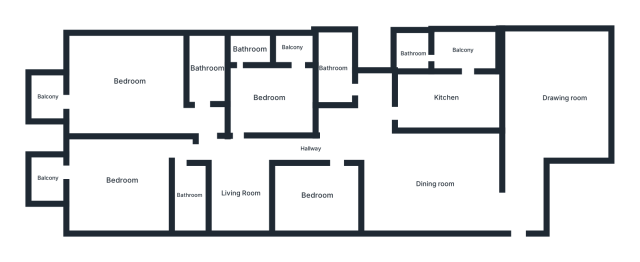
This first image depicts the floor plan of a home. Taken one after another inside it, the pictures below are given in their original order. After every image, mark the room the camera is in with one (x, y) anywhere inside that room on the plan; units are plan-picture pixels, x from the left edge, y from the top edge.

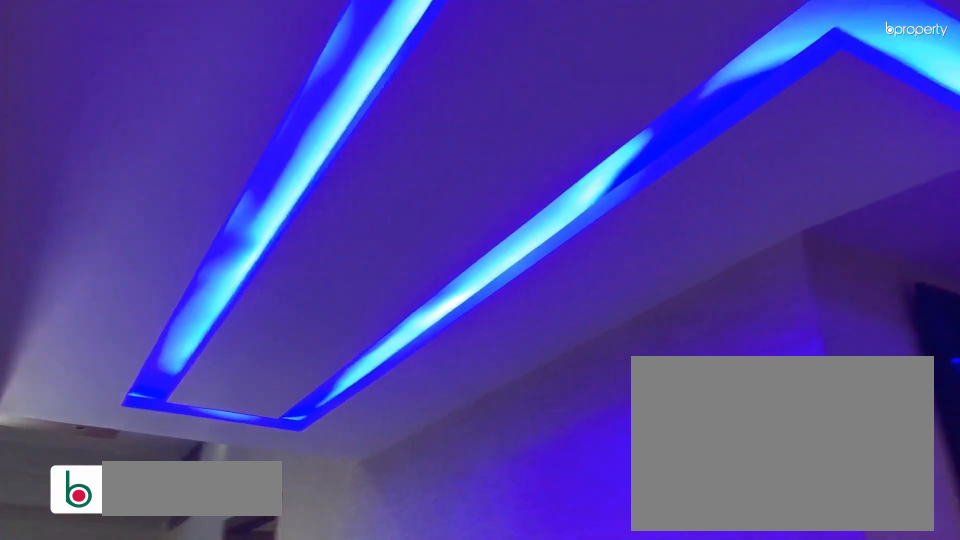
(311, 149)
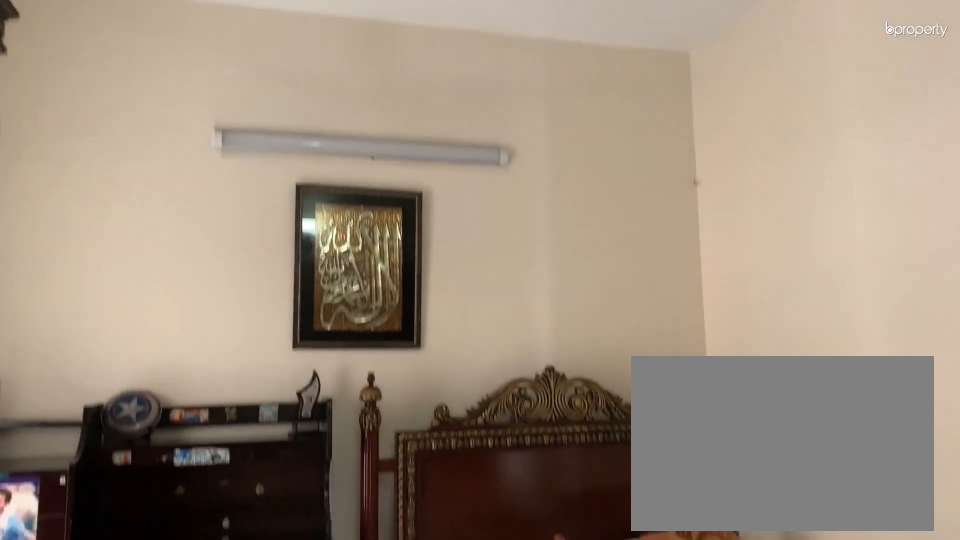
(270, 97)
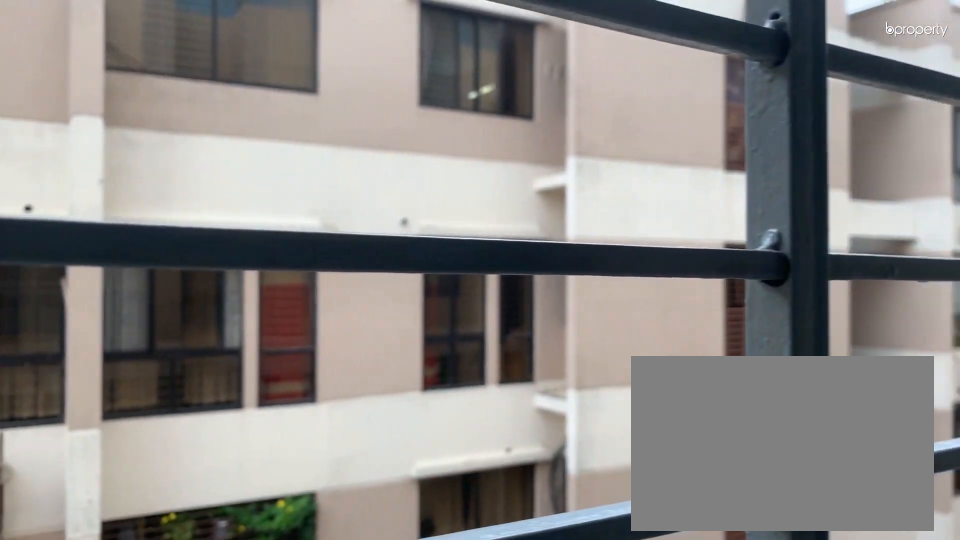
(291, 48)
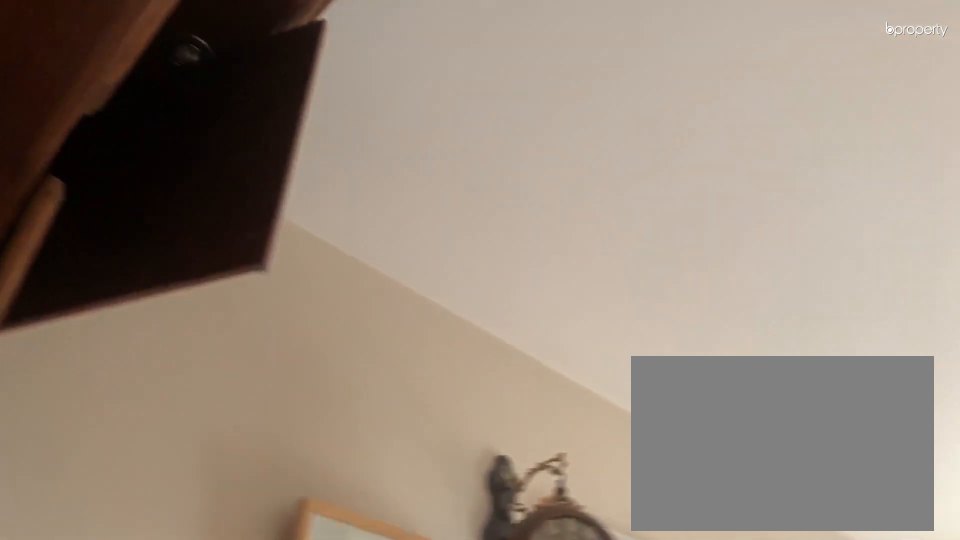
(128, 80)
